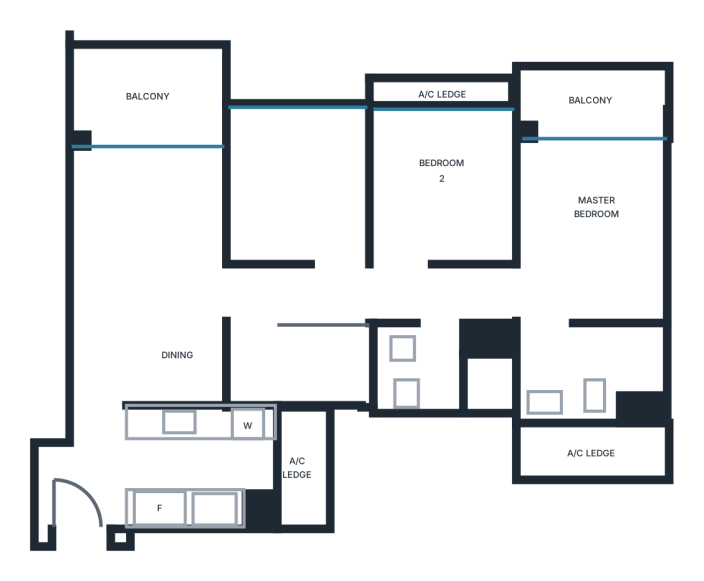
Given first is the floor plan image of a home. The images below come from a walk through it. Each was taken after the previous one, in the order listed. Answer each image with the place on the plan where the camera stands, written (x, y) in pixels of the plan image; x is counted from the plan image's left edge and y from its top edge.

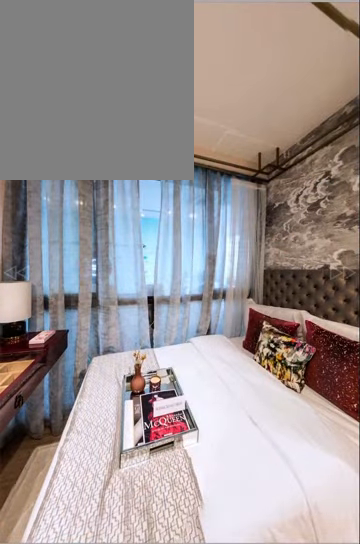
(411, 199)
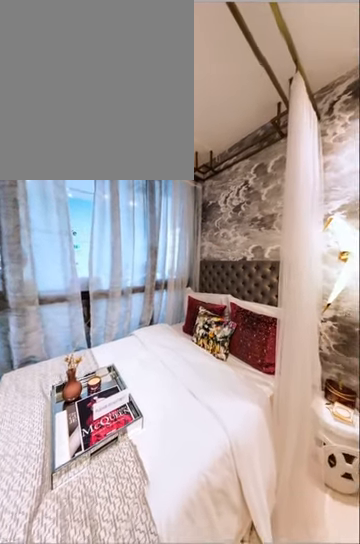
(415, 203)
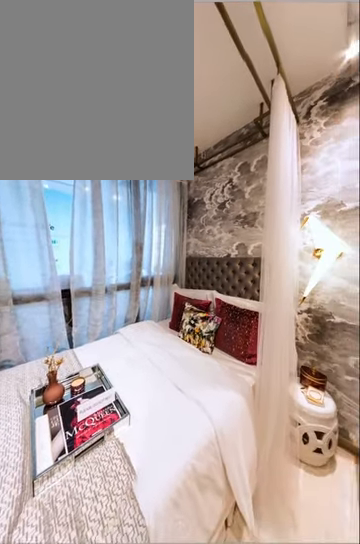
(416, 204)
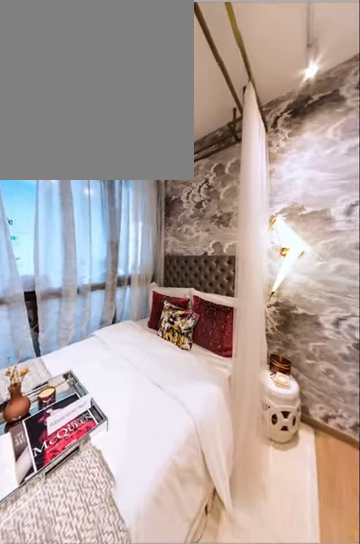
(417, 207)
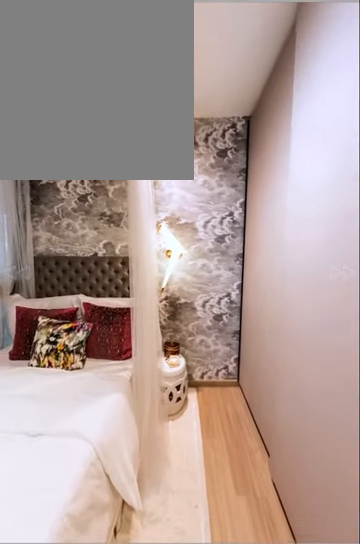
(421, 221)
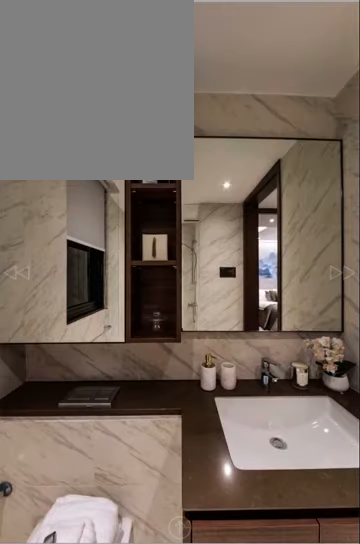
(446, 399)
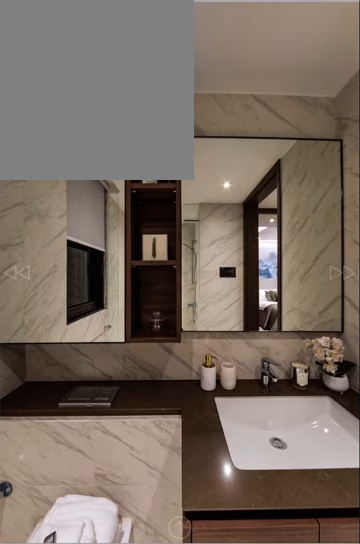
(446, 398)
